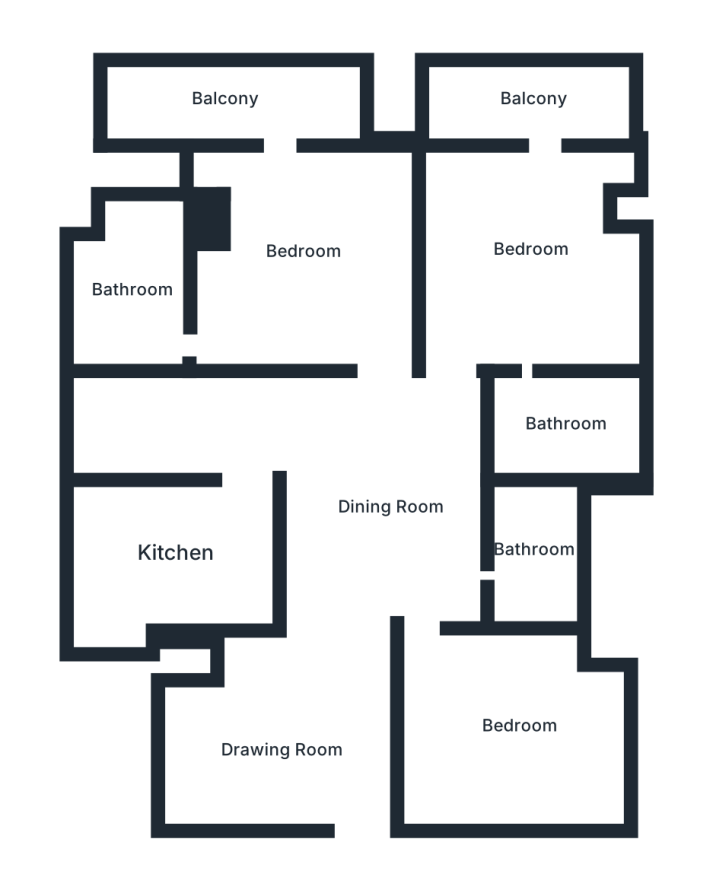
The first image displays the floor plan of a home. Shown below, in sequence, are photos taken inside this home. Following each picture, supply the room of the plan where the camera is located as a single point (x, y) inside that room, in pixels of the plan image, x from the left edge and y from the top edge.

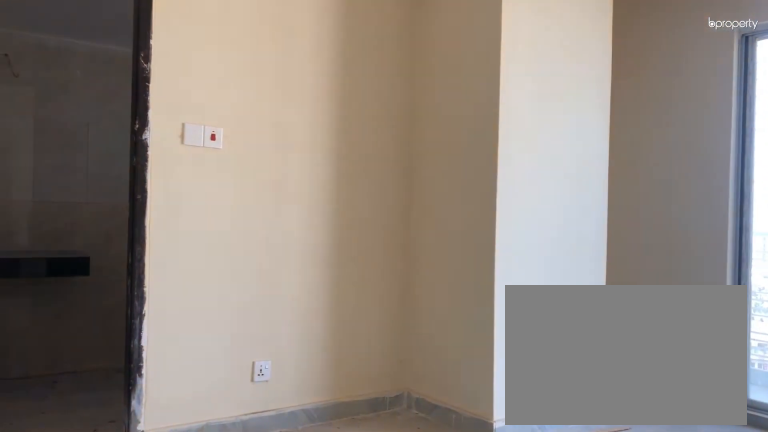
(305, 251)
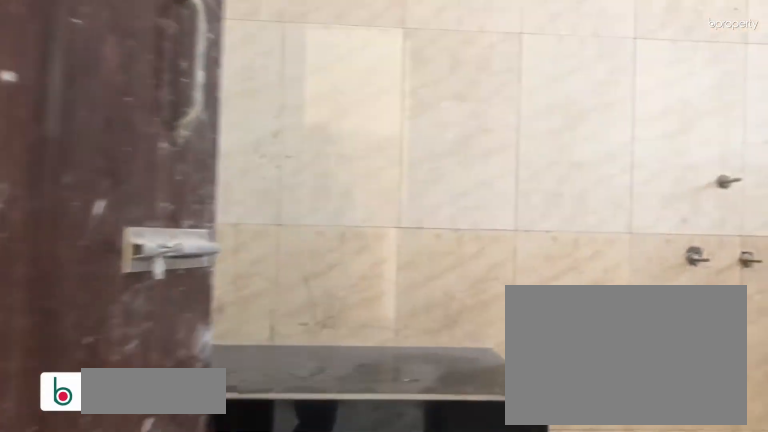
(132, 293)
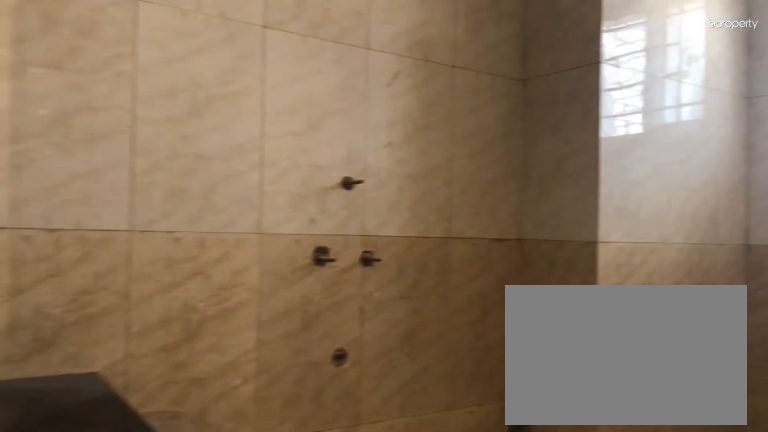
(132, 293)
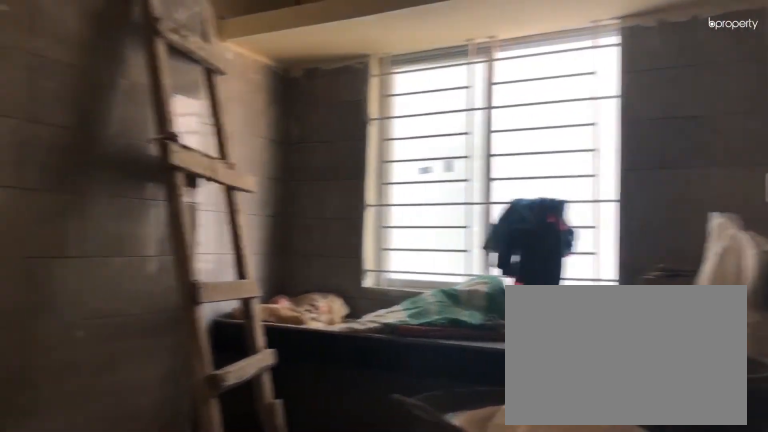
(174, 554)
